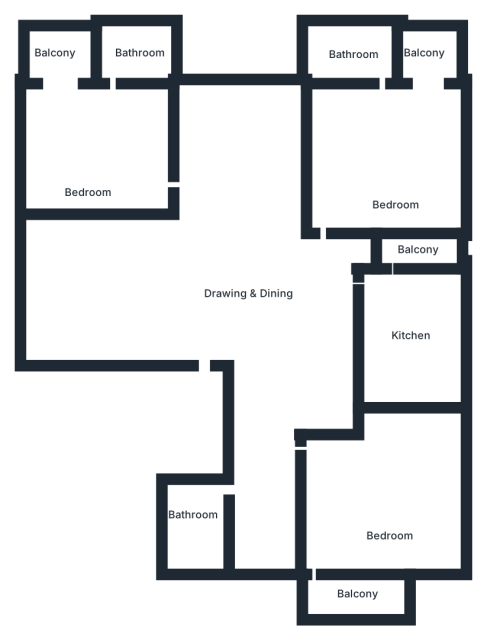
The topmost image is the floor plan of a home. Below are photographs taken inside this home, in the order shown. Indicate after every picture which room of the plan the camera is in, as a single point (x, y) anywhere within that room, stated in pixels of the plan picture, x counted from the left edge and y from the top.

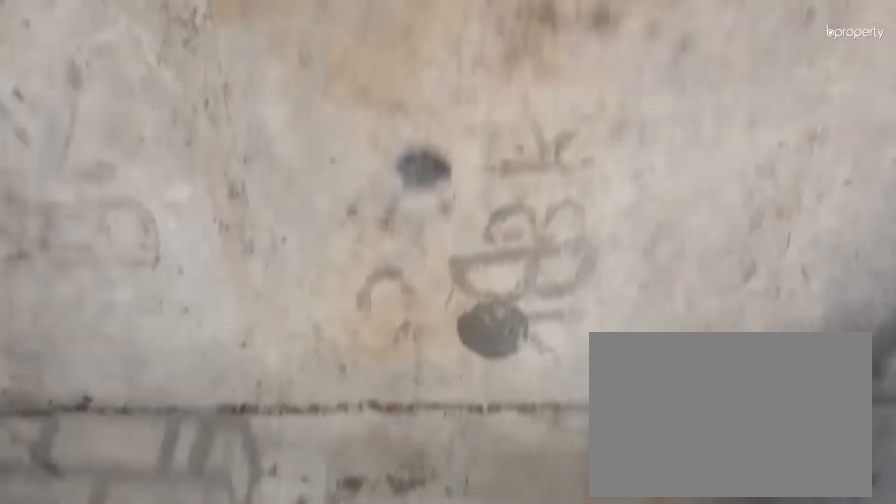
(394, 521)
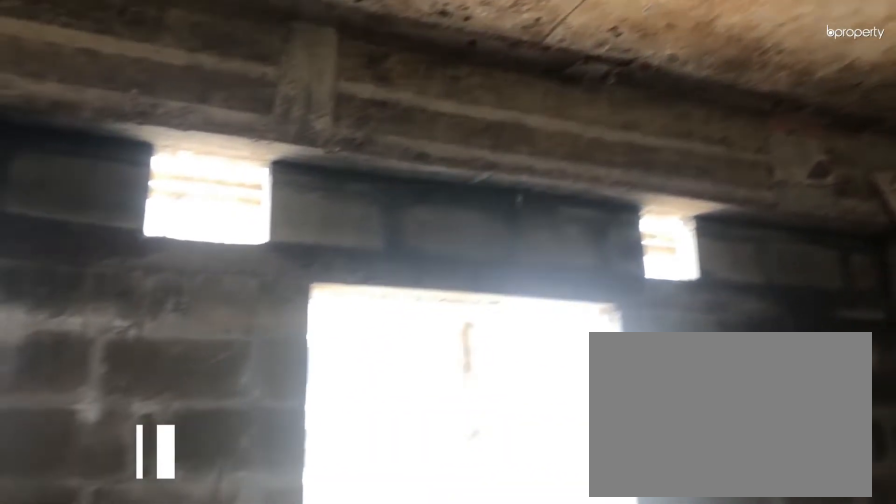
(425, 349)
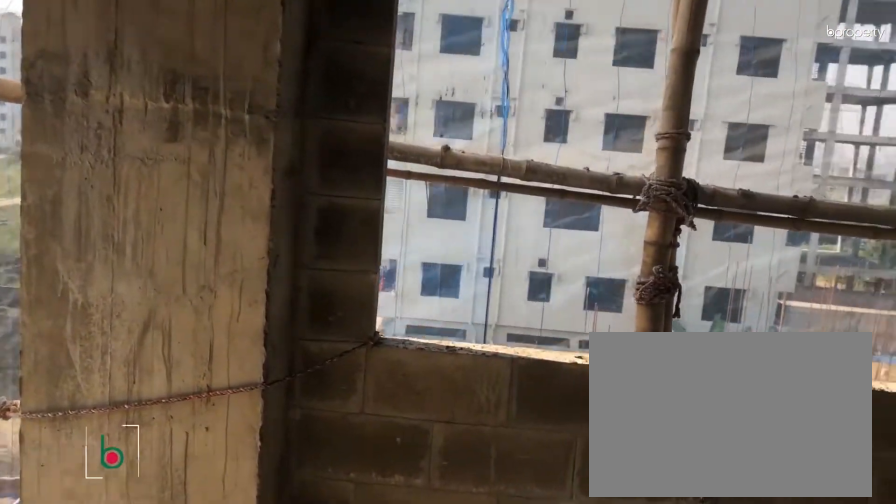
(398, 150)
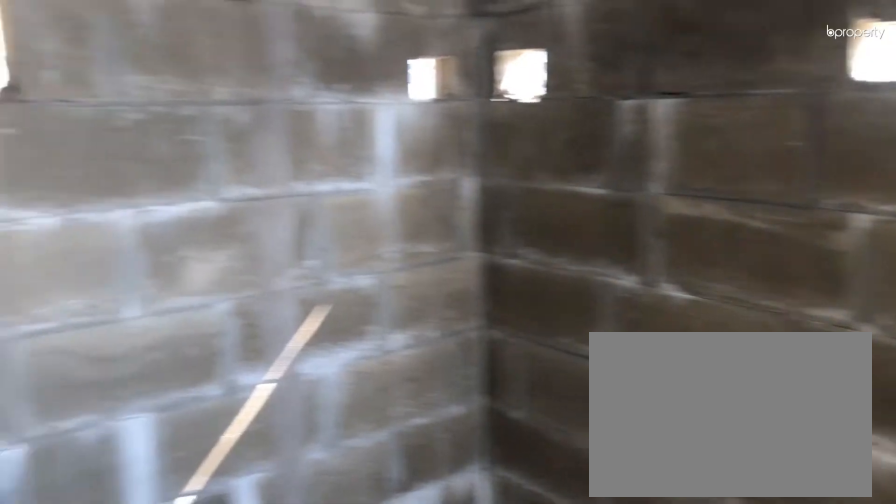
(343, 53)
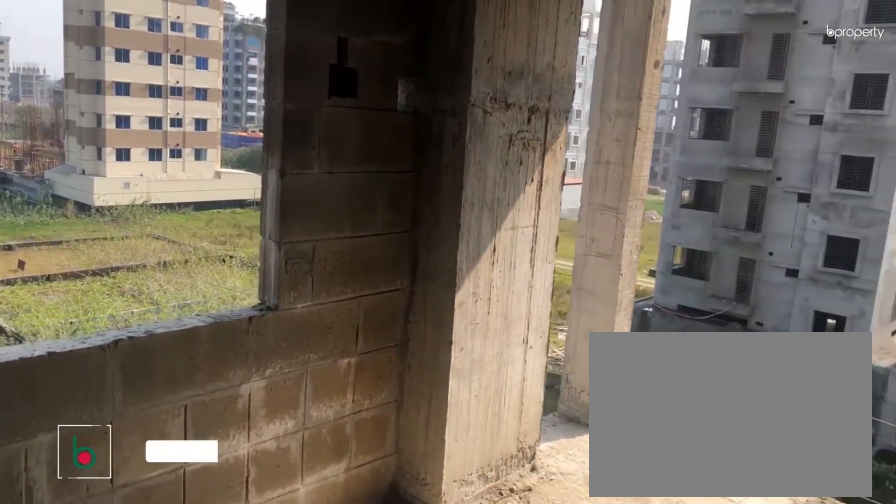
(88, 145)
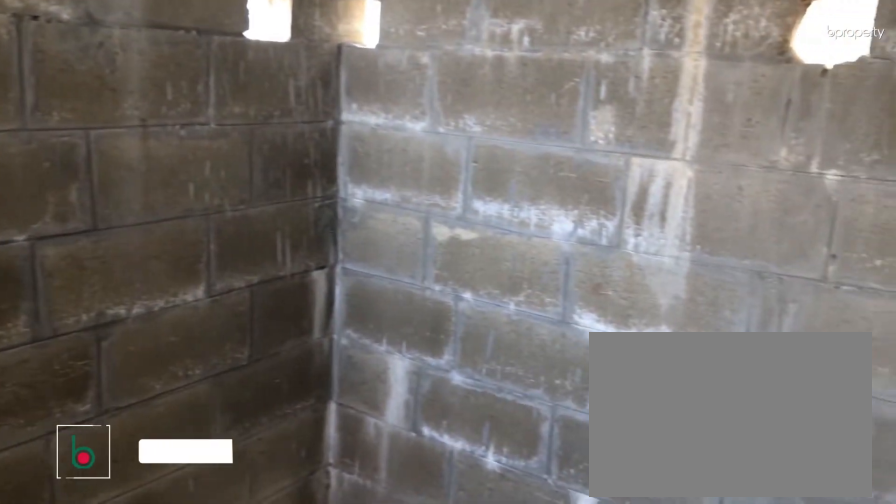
(134, 58)
